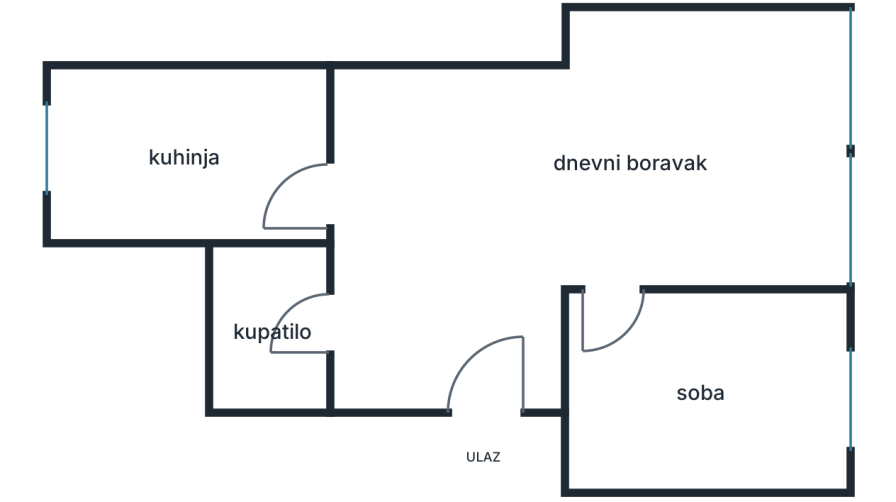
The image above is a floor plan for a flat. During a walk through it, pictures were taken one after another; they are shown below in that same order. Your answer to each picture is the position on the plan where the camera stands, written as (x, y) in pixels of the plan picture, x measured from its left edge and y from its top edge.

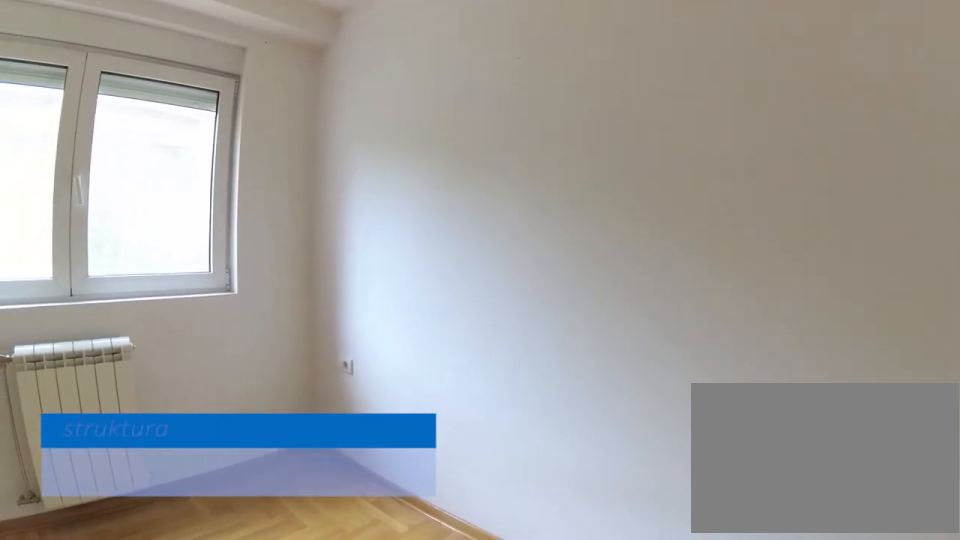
(612, 352)
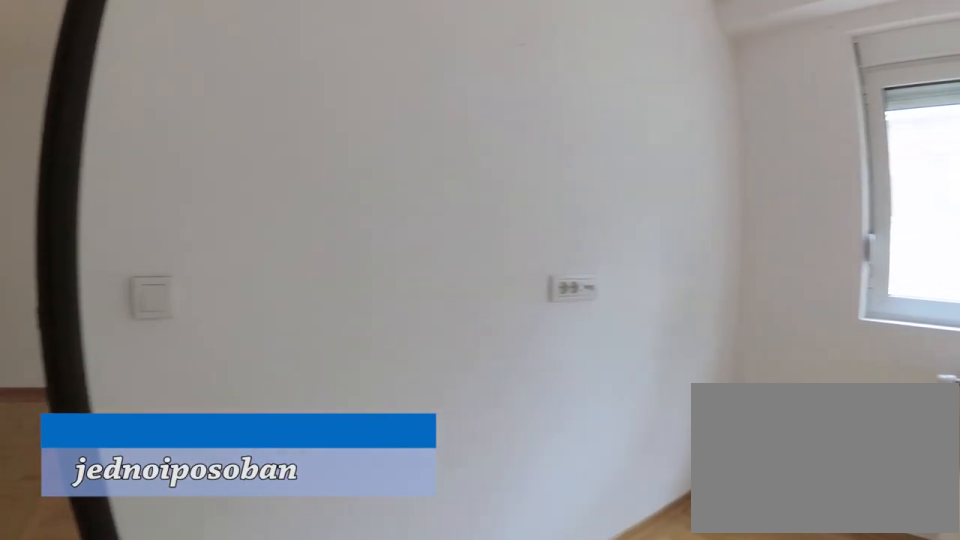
(607, 384)
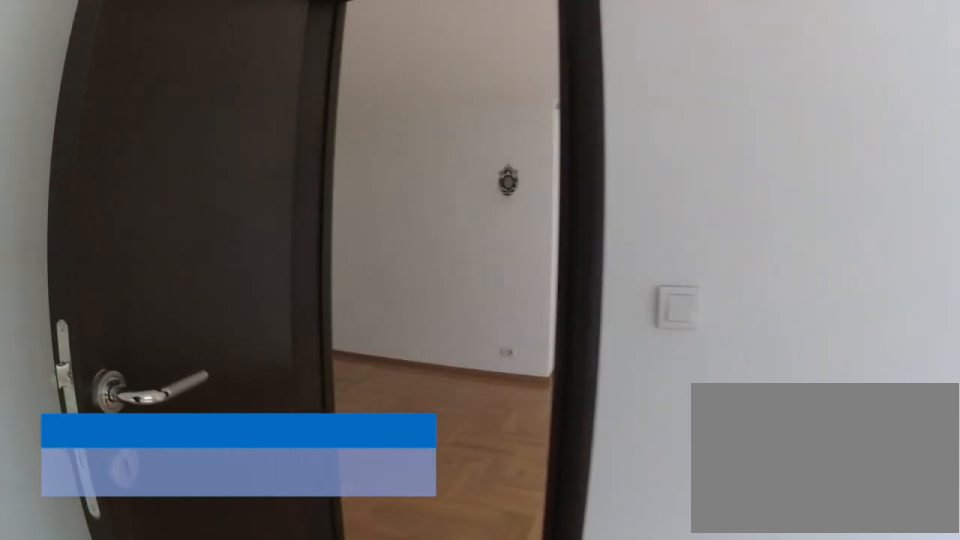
(618, 381)
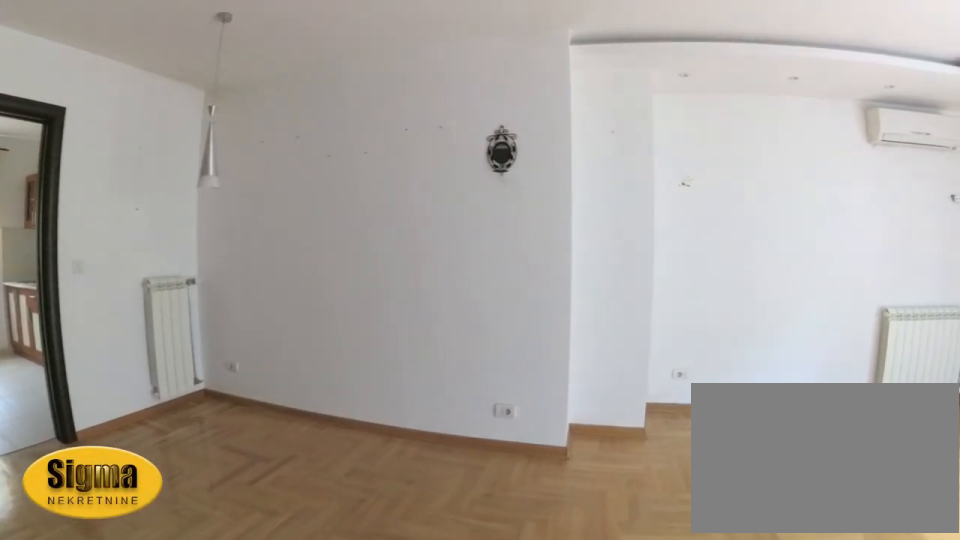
(620, 293)
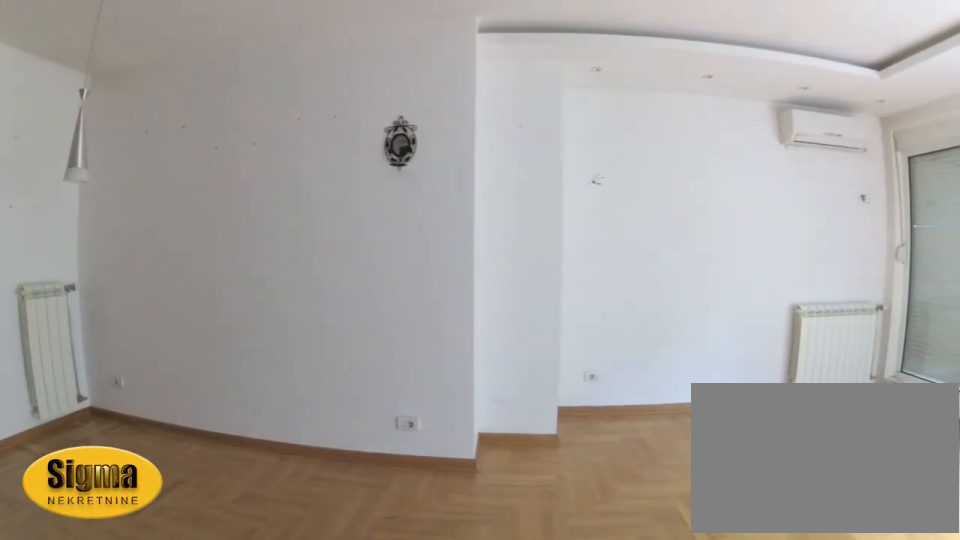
(615, 273)
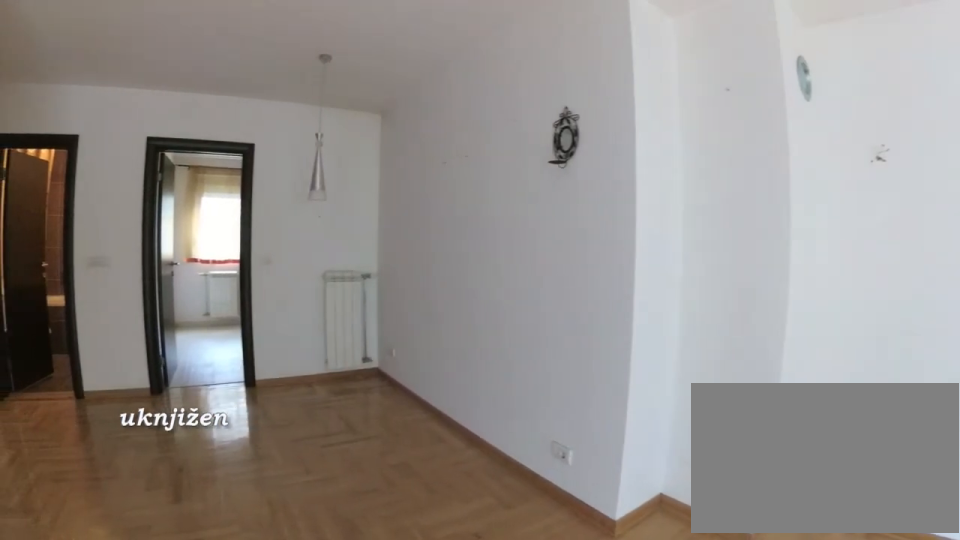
(719, 257)
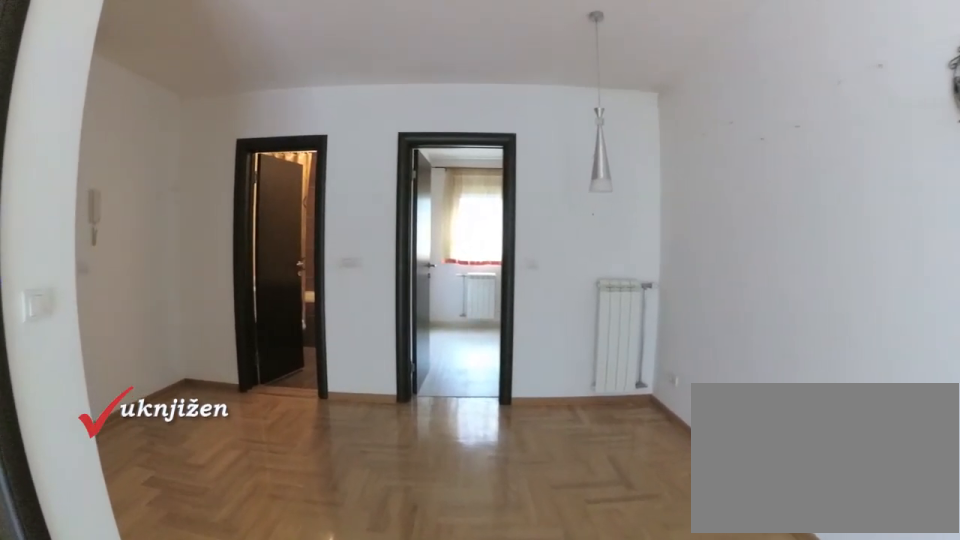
(664, 235)
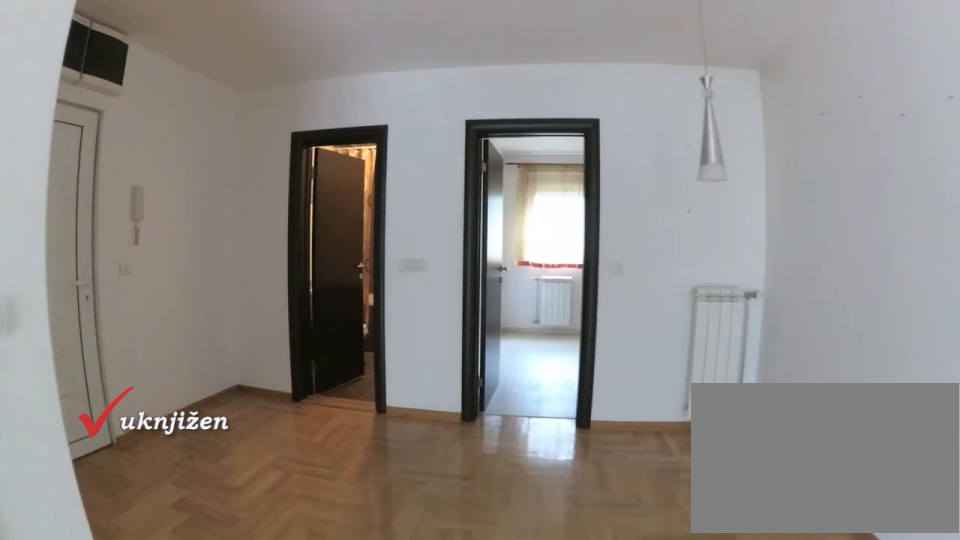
(626, 231)
